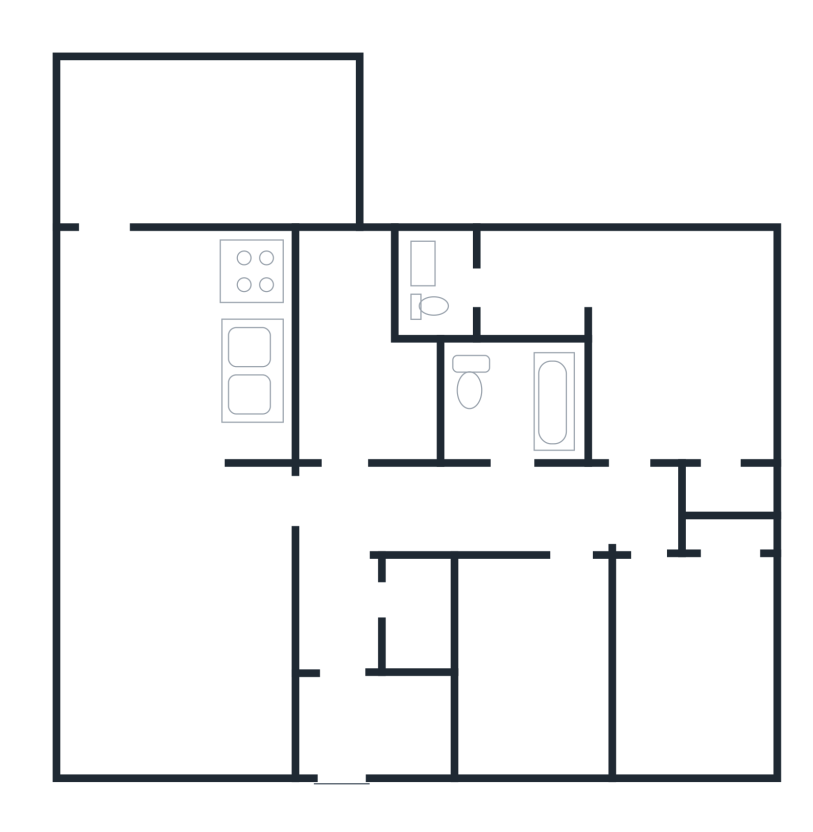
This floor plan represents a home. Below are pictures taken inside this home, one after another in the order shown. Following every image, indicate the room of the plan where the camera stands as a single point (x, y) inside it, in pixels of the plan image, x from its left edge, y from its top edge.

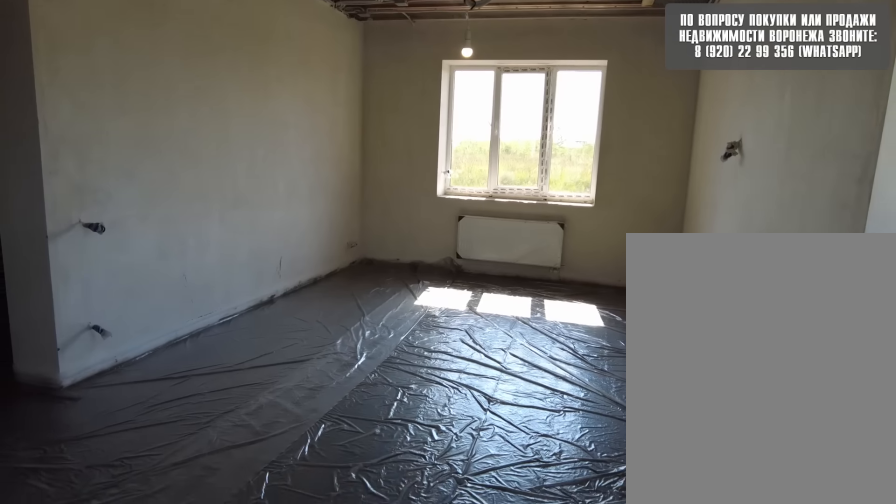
(141, 355)
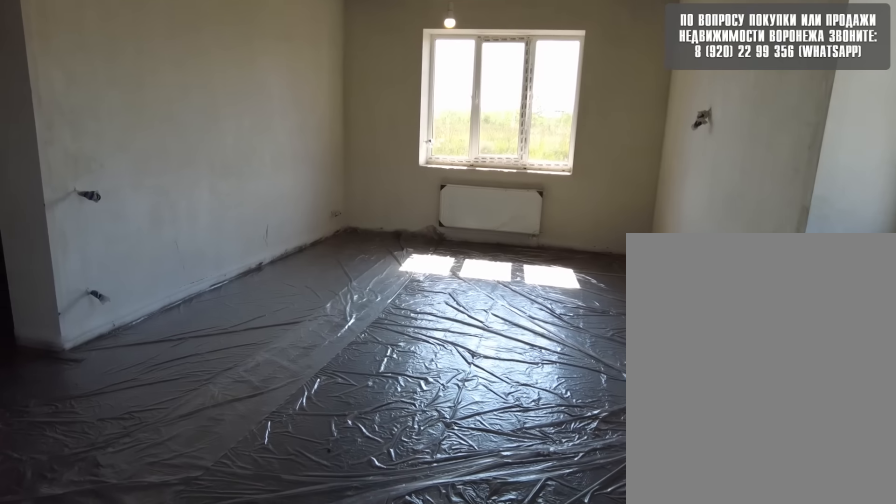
(141, 332)
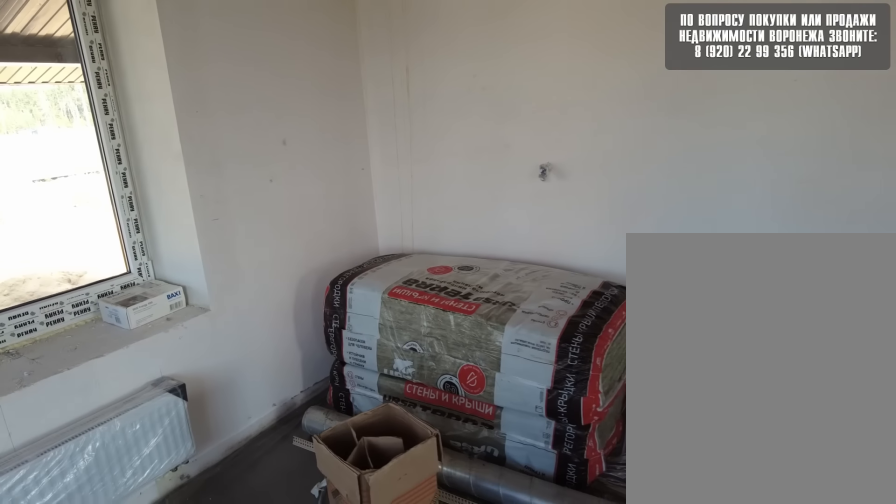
(142, 298)
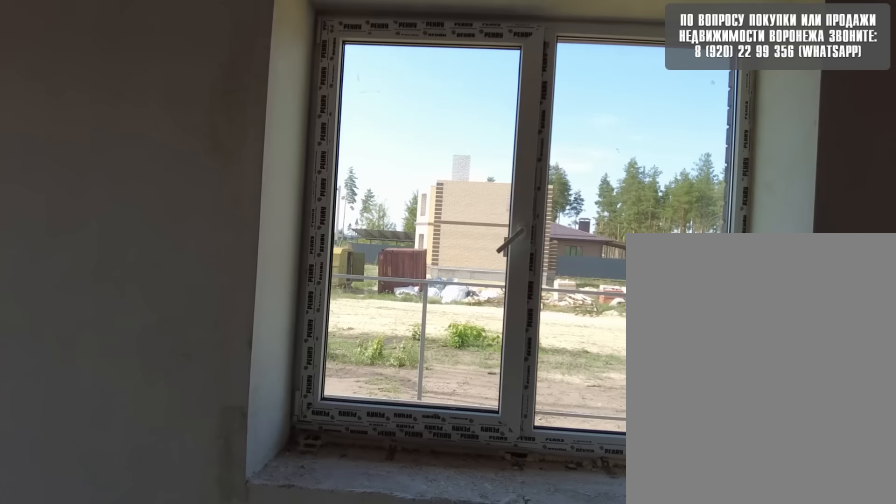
(142, 298)
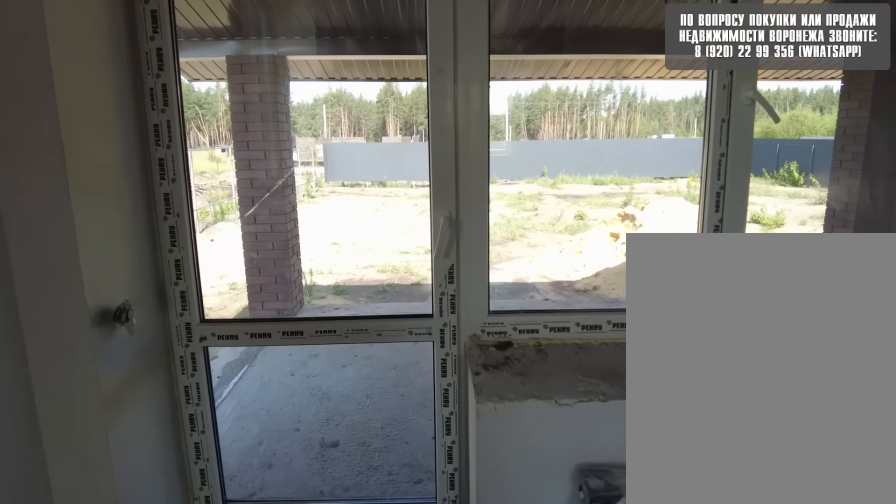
(145, 290)
